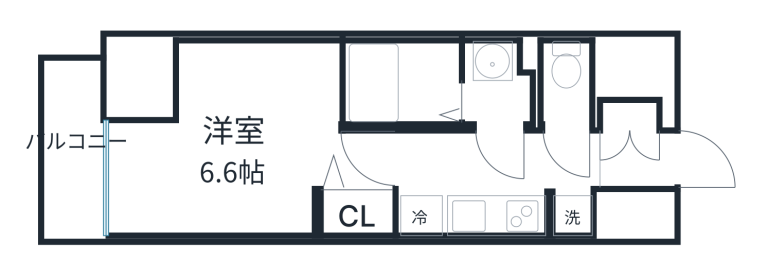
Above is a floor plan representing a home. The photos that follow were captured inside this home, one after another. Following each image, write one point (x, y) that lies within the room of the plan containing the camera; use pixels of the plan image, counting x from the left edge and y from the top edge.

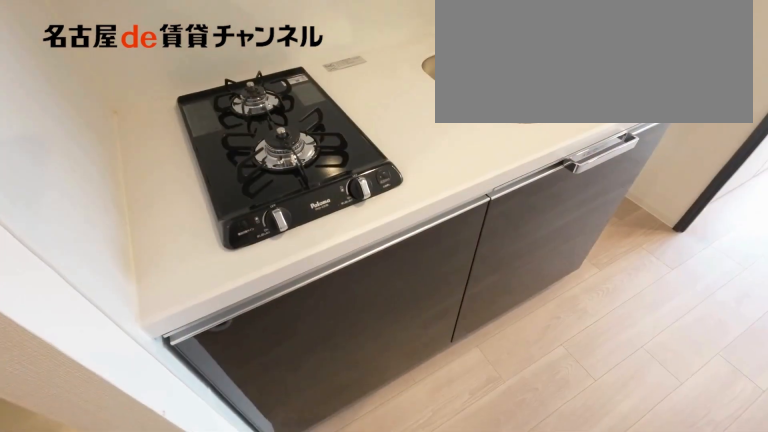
(472, 212)
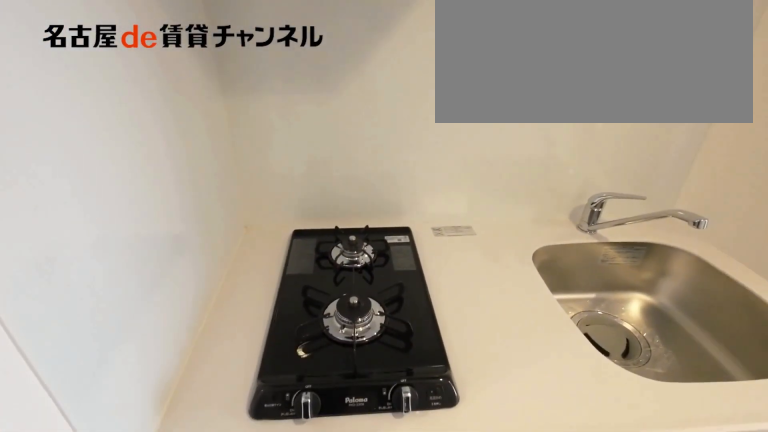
(472, 212)
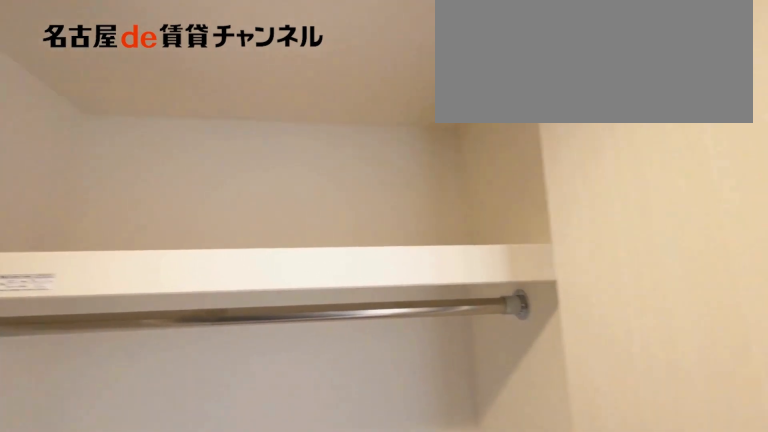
(354, 213)
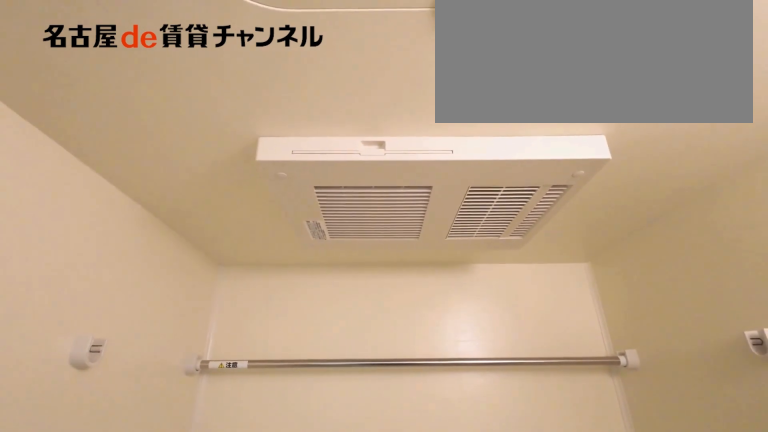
(402, 83)
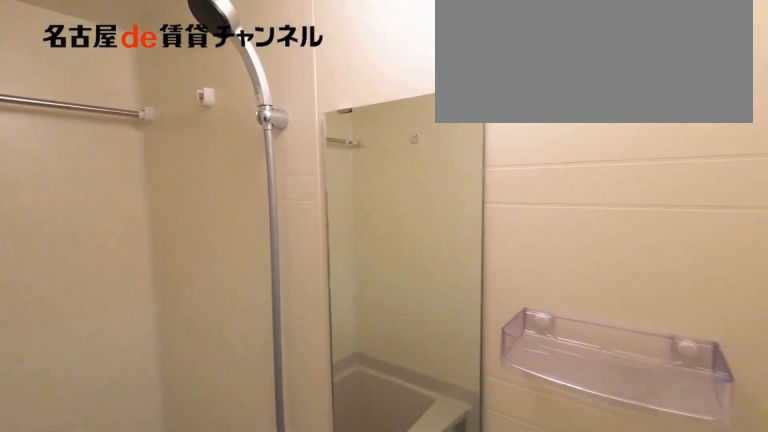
(402, 83)
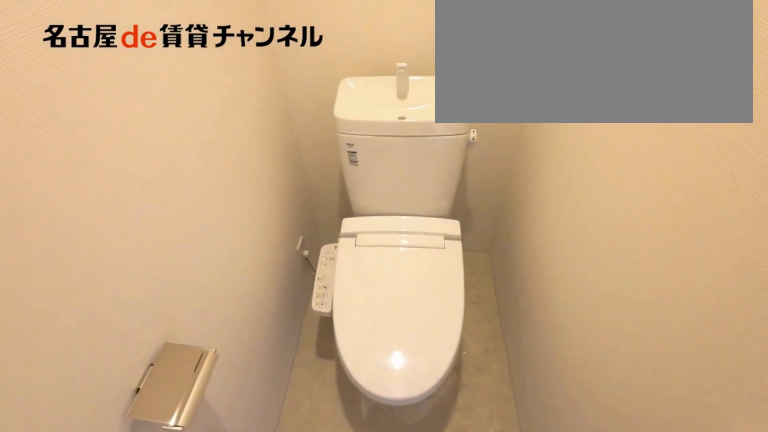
(563, 83)
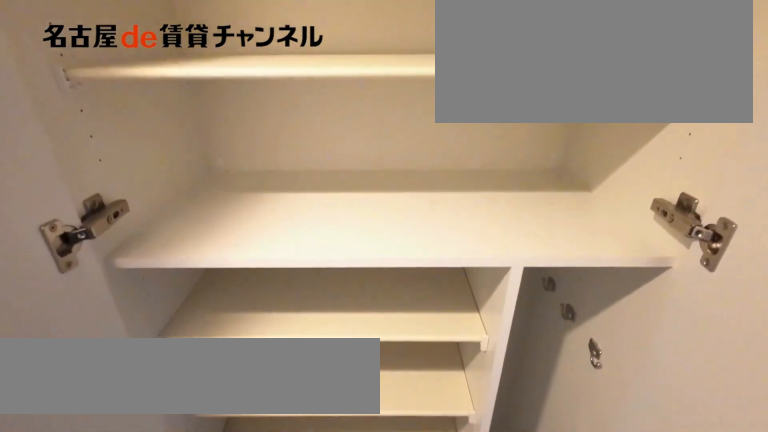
(635, 114)
